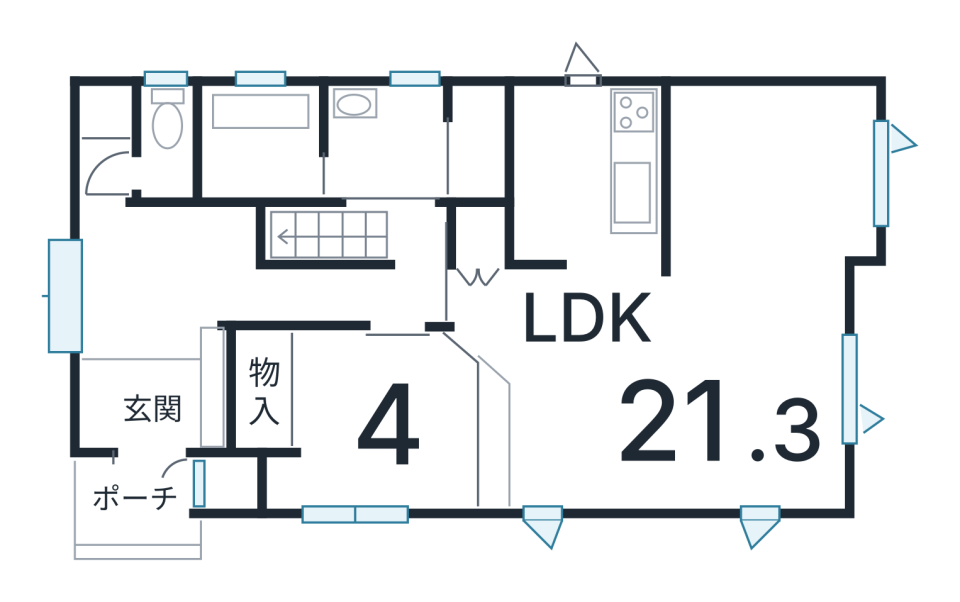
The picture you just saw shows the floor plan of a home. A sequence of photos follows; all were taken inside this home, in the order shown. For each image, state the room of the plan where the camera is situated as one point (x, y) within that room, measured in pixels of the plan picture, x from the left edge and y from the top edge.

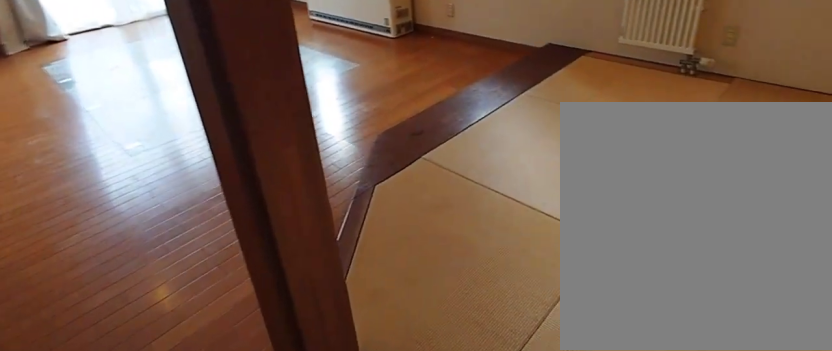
(382, 431)
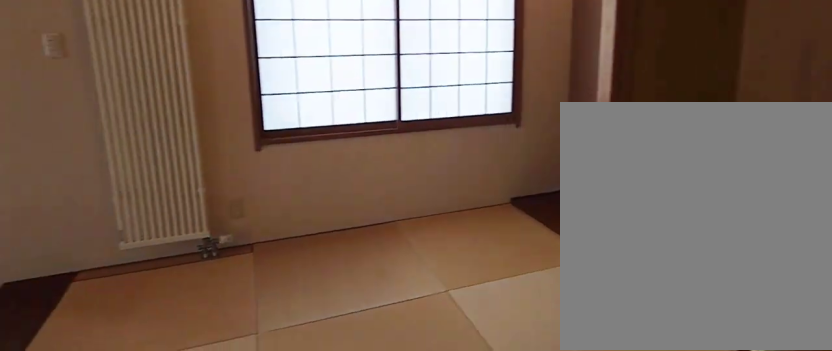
(382, 431)
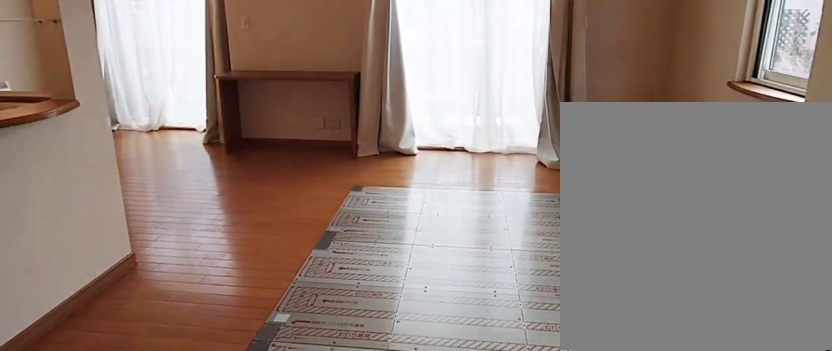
(667, 405)
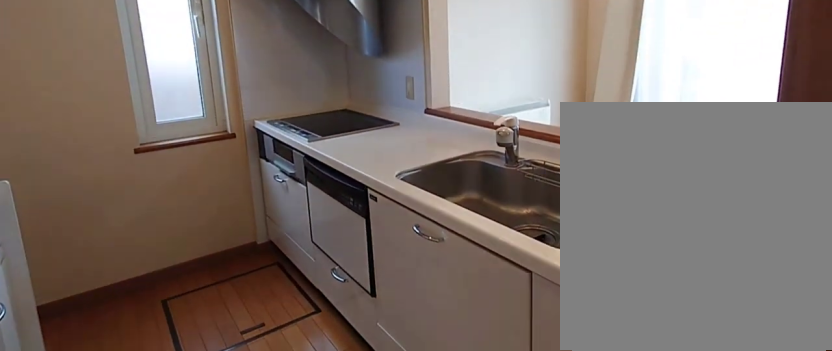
(589, 191)
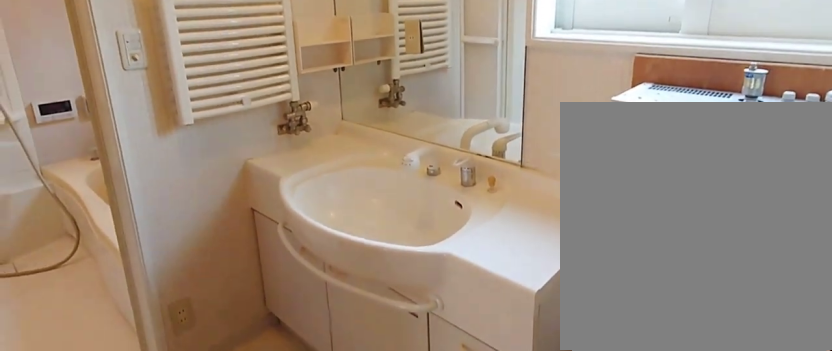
(408, 142)
